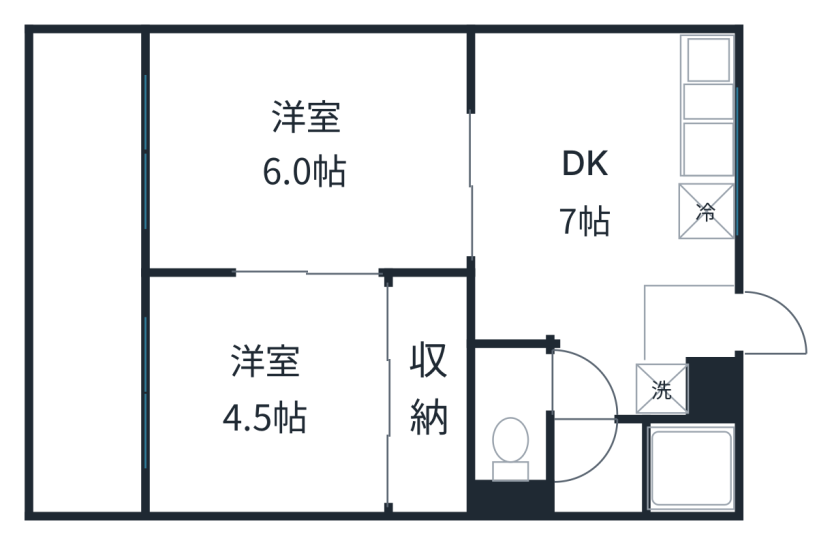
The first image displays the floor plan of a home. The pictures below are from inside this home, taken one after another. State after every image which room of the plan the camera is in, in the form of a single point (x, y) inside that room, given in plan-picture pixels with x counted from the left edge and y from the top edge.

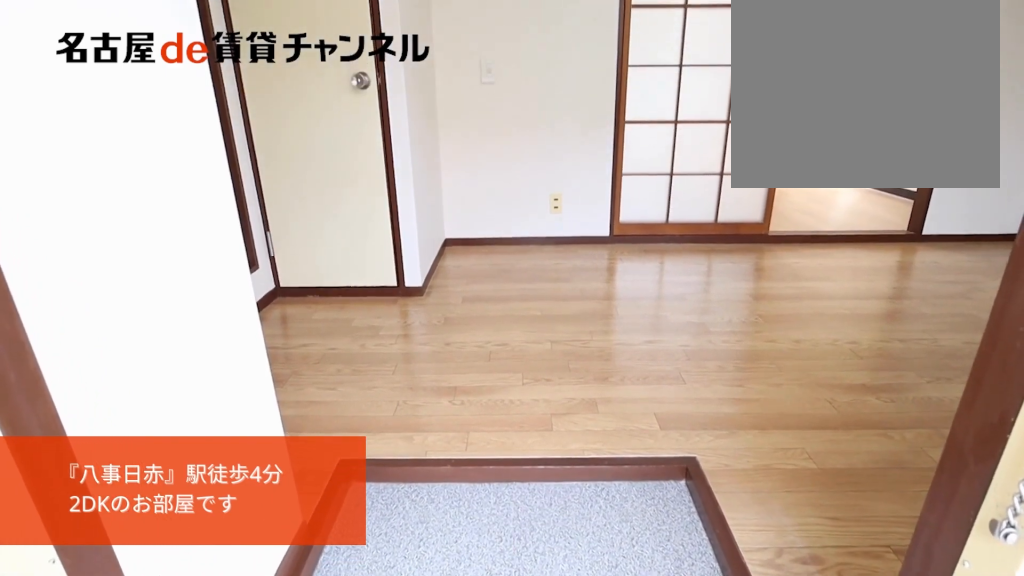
(692, 328)
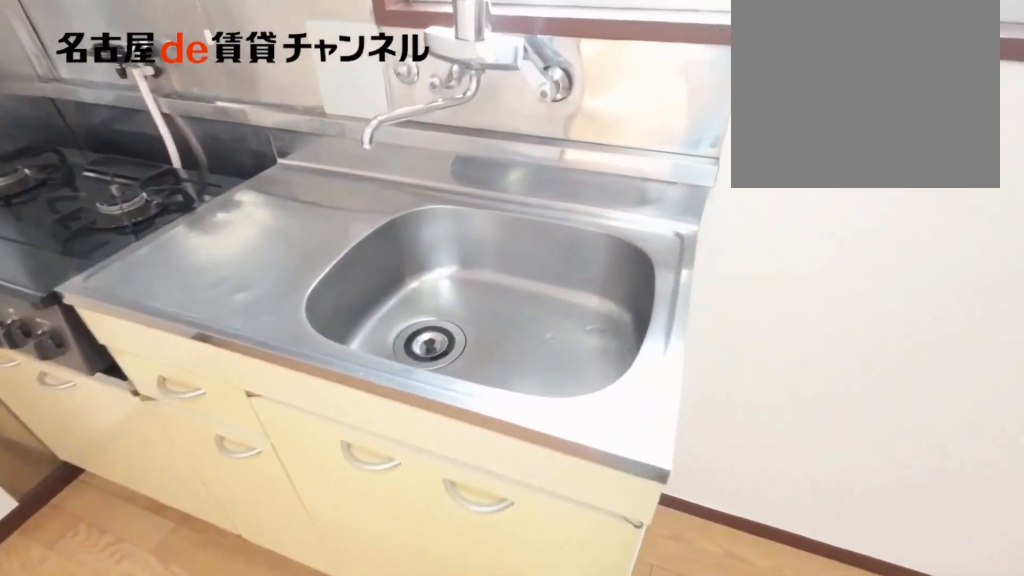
(704, 140)
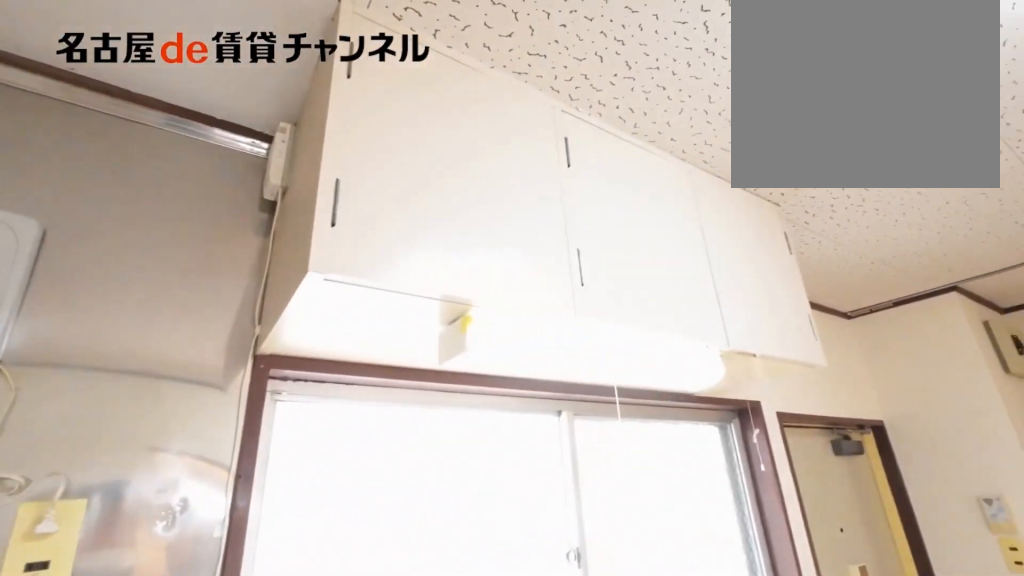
(704, 140)
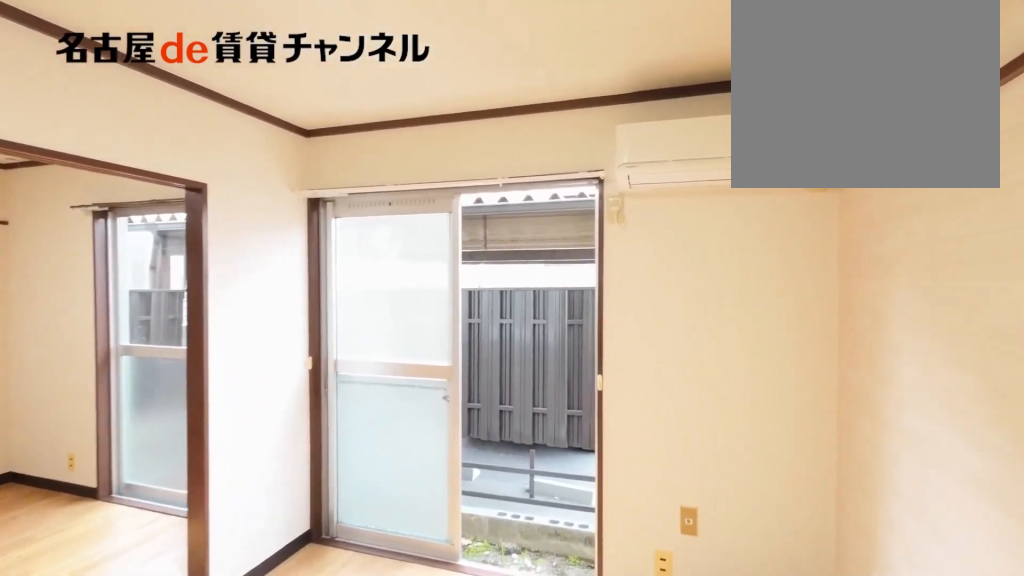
(307, 152)
